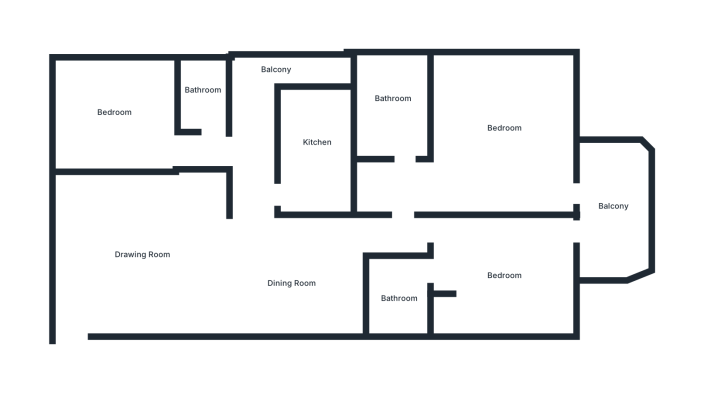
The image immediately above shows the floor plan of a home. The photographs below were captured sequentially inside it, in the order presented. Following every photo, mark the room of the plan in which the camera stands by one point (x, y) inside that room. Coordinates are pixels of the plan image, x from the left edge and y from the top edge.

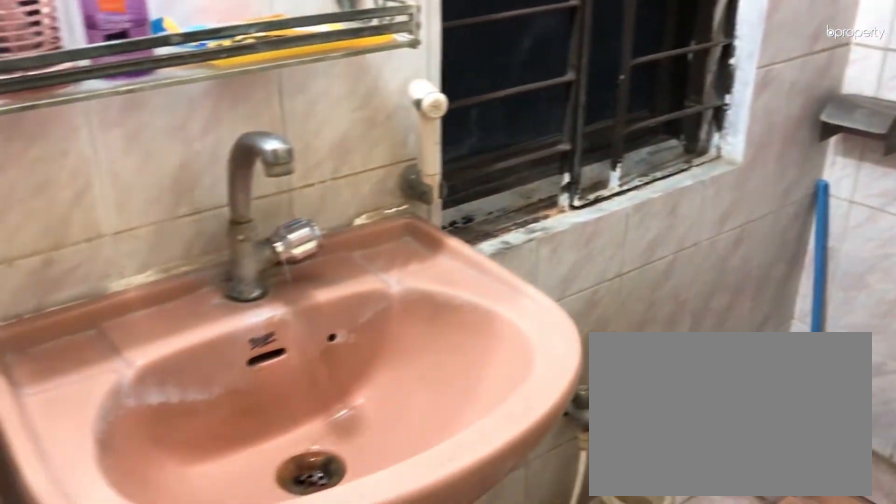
(397, 297)
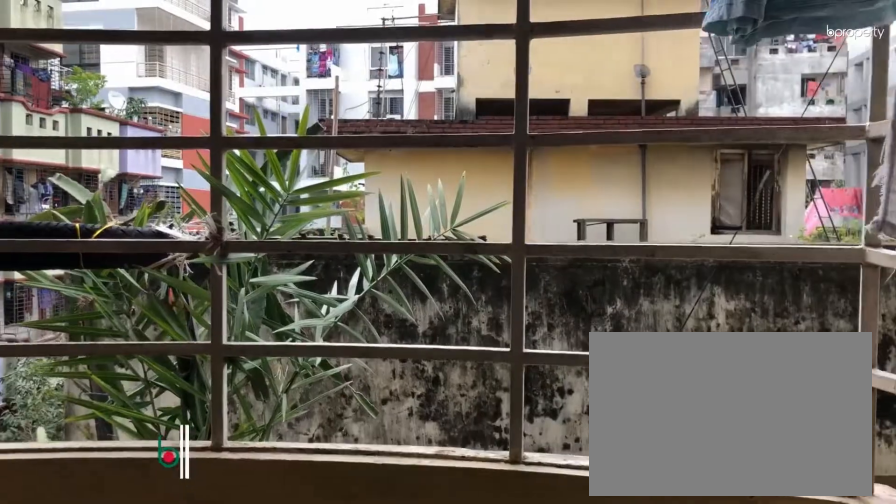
(612, 211)
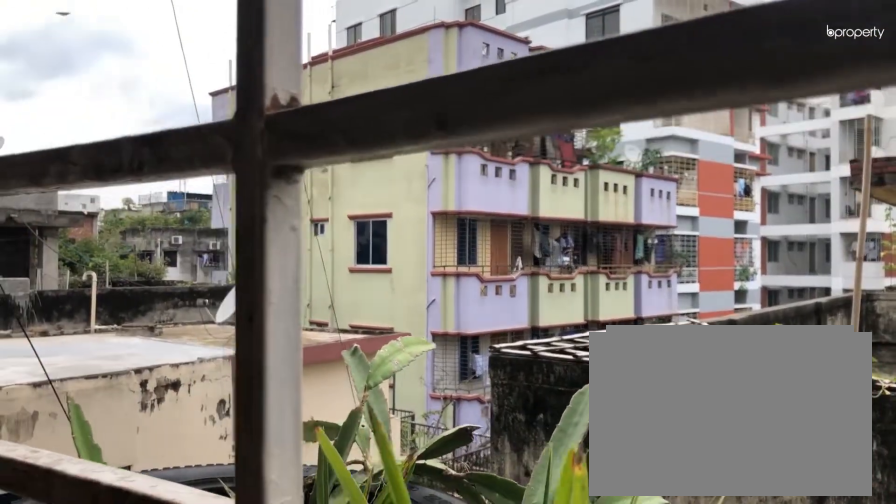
(612, 211)
